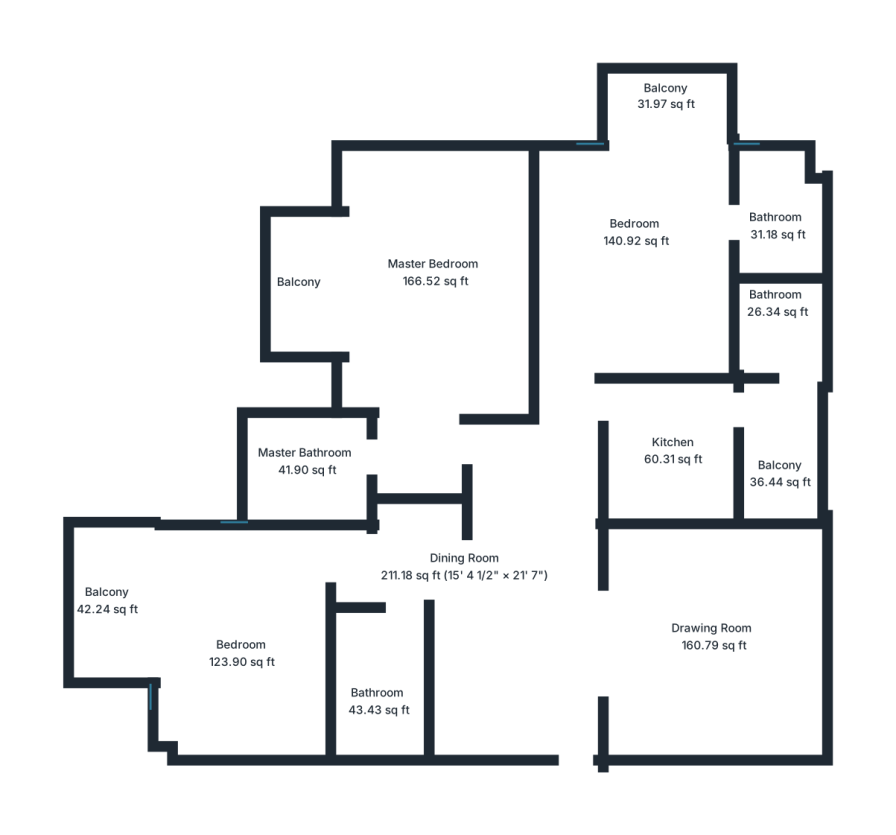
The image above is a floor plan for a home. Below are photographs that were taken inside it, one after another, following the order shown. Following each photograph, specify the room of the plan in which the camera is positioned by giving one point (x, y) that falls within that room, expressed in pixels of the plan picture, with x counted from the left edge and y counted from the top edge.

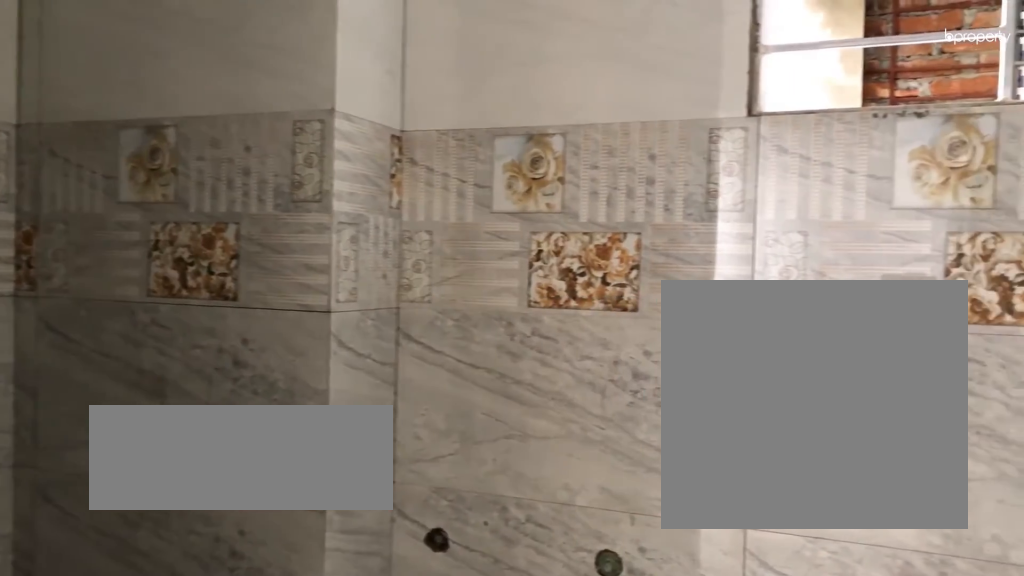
(775, 224)
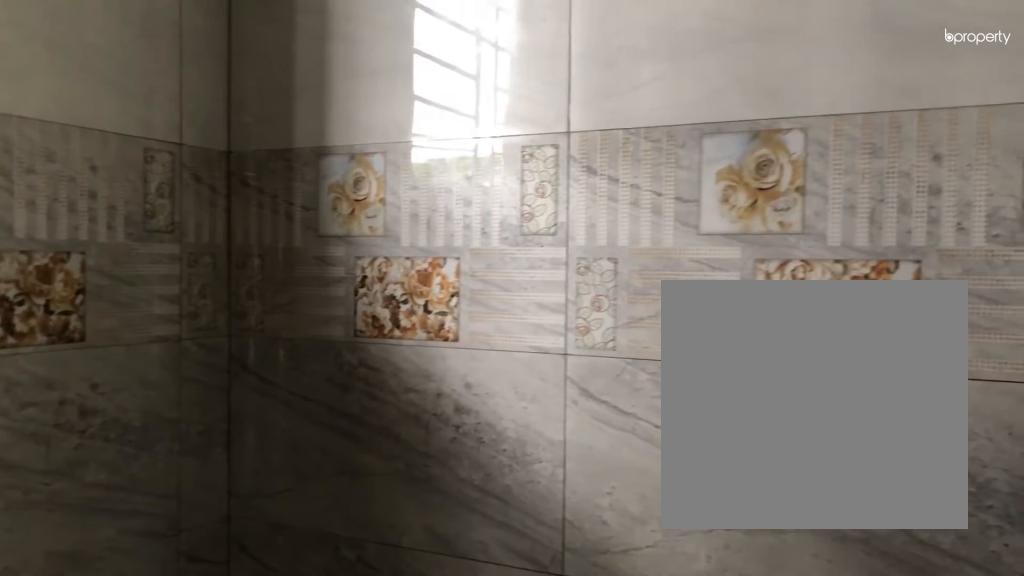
(775, 224)
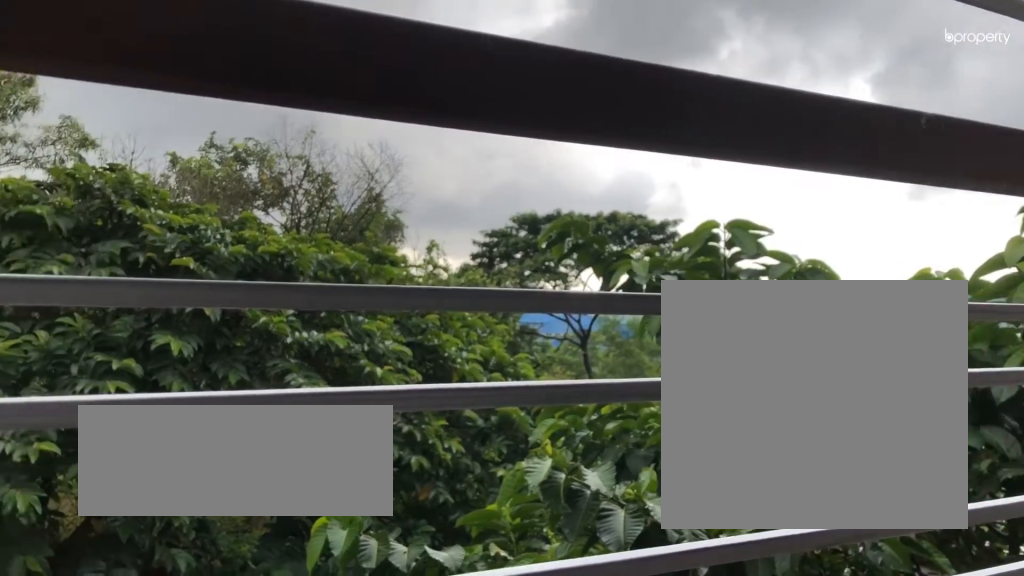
(669, 105)
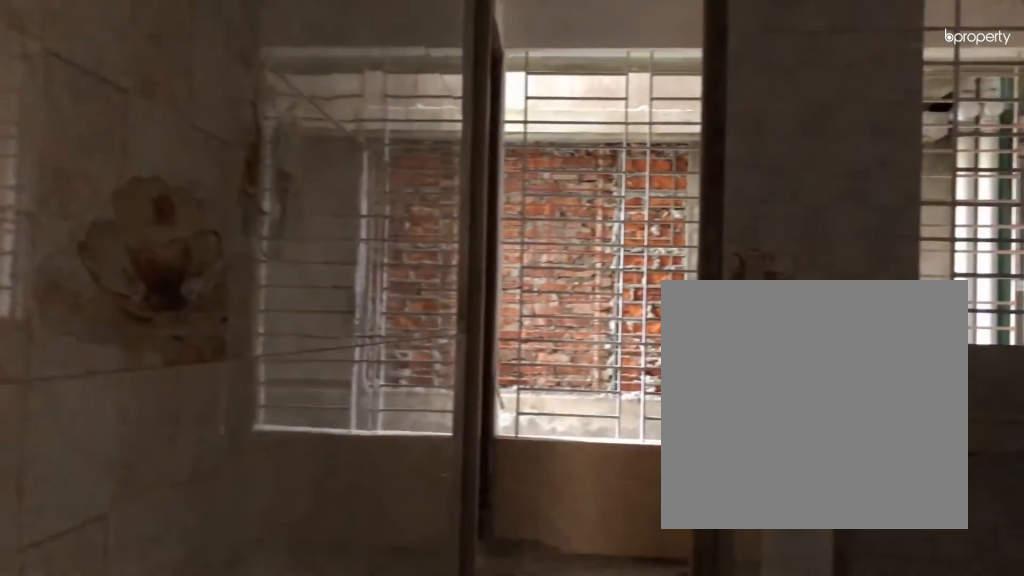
(669, 453)
